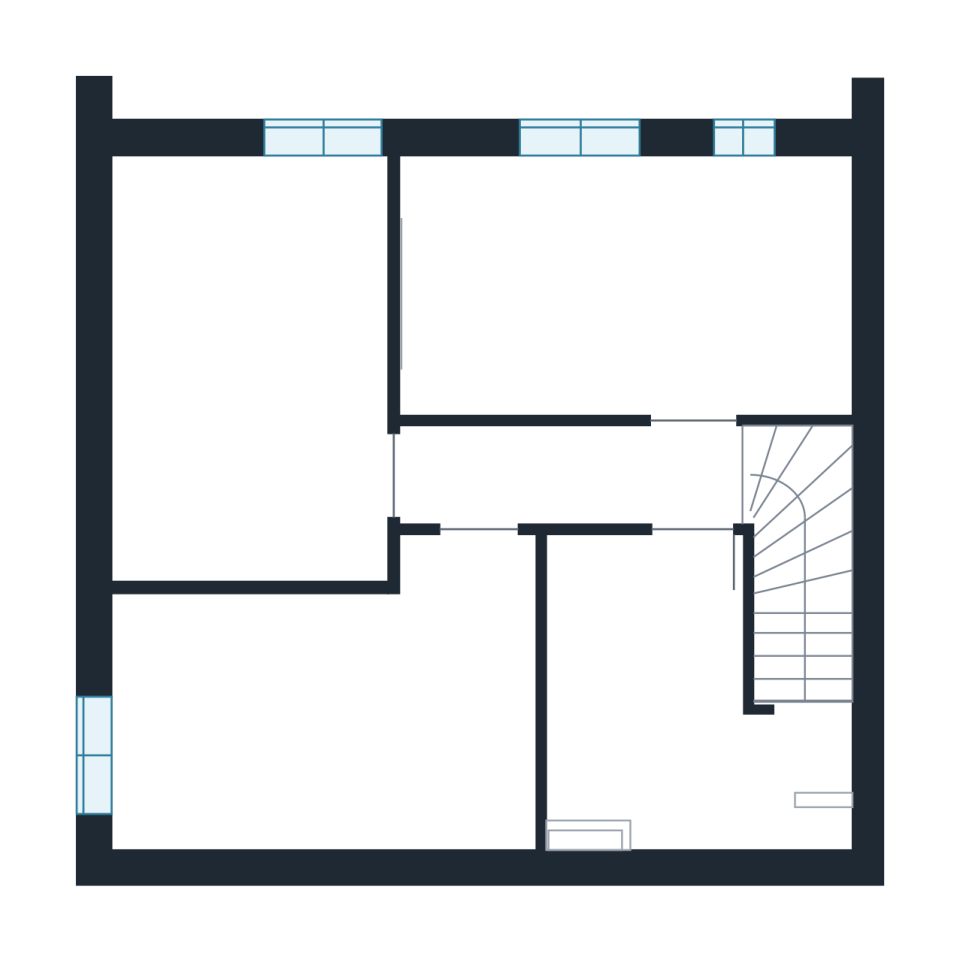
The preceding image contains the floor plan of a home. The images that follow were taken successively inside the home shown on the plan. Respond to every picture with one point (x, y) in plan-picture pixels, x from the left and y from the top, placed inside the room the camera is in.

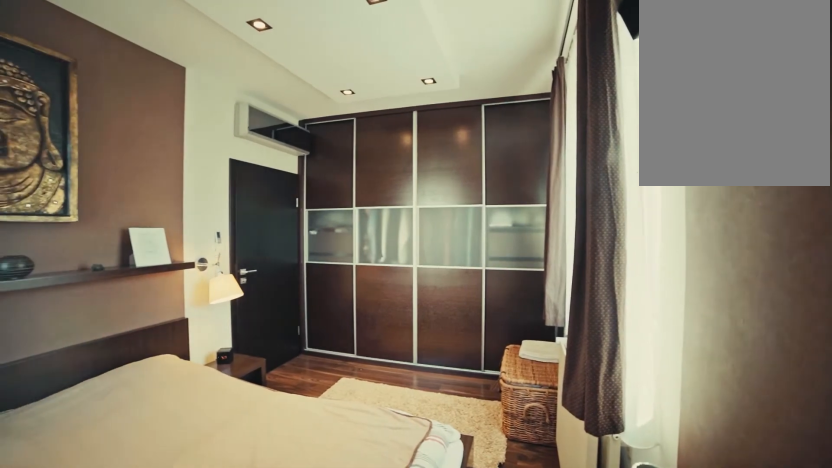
(162, 219)
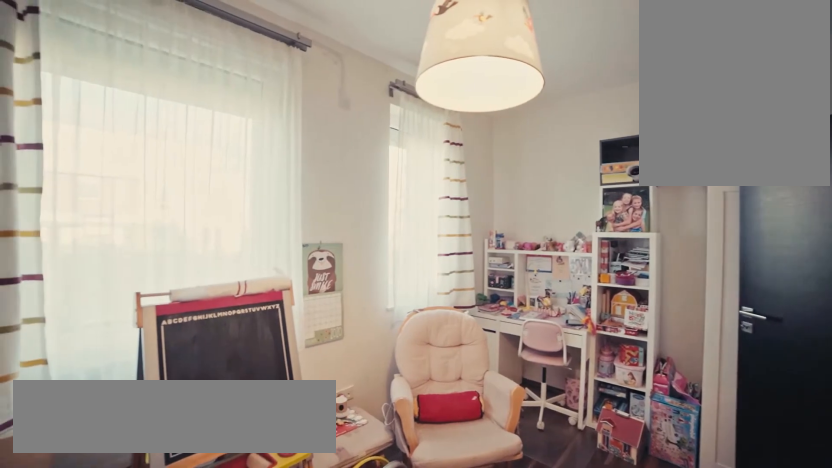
(494, 350)
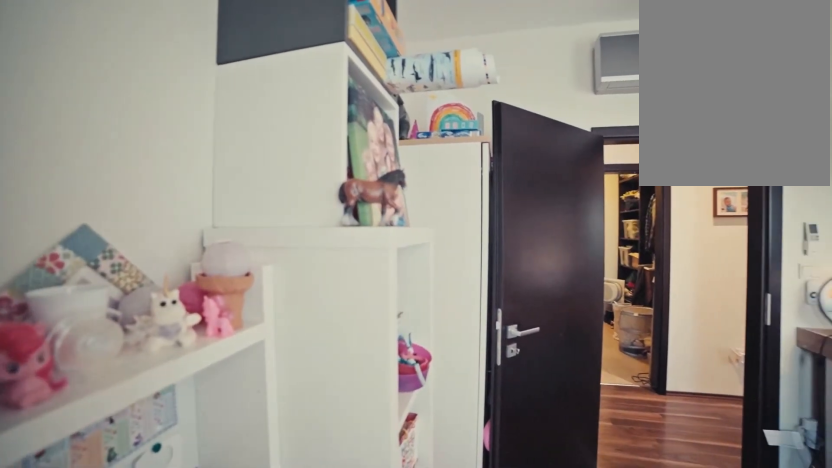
(789, 268)
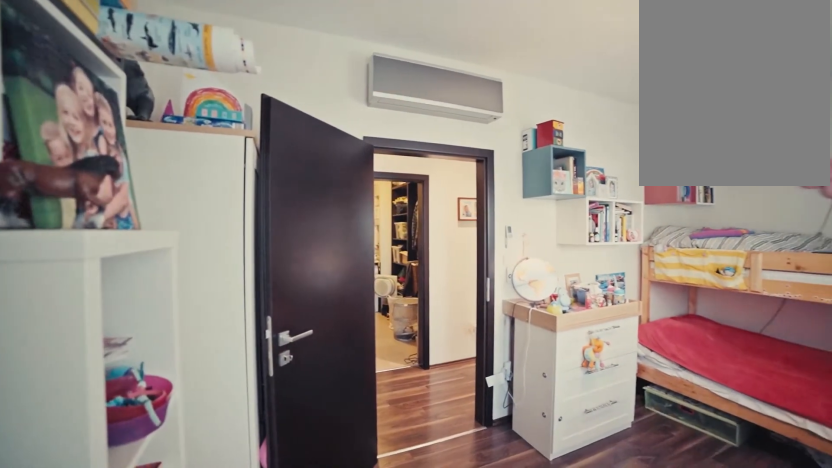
(789, 267)
